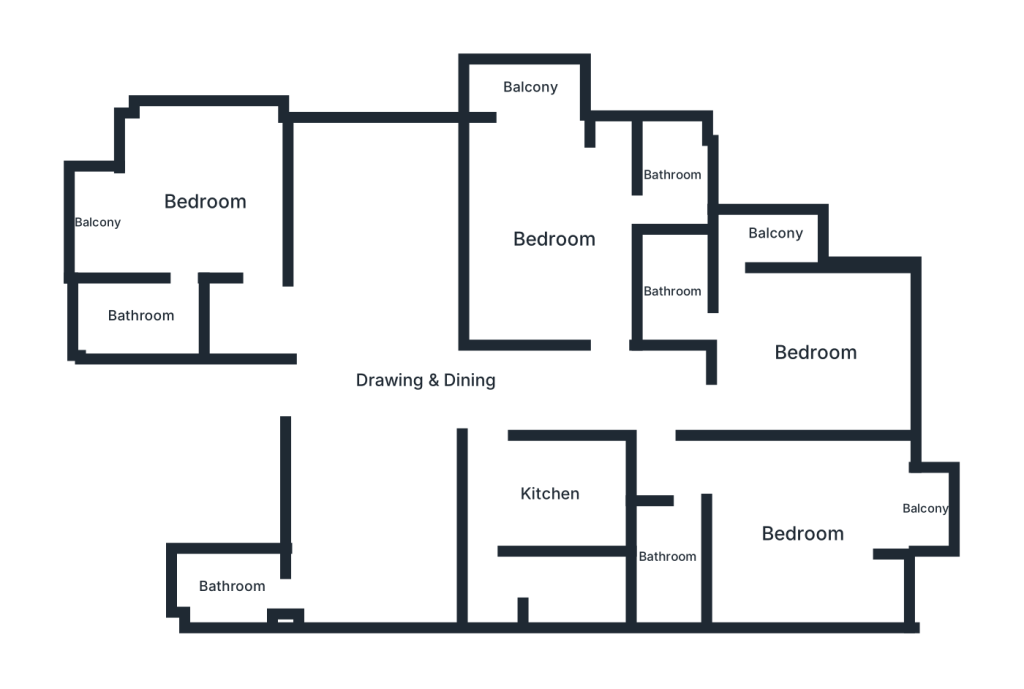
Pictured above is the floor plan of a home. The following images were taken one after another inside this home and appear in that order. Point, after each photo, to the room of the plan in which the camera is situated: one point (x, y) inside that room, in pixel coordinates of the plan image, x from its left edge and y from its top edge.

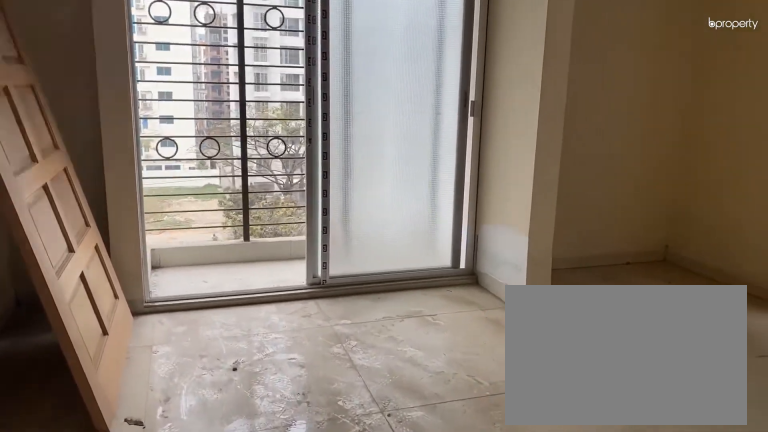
(803, 533)
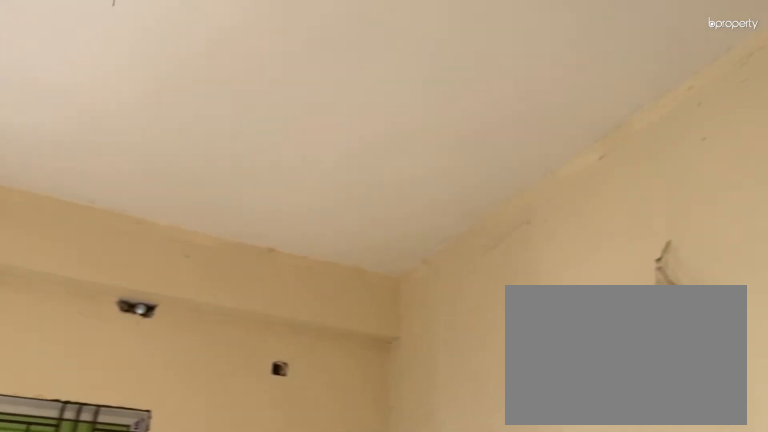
(803, 533)
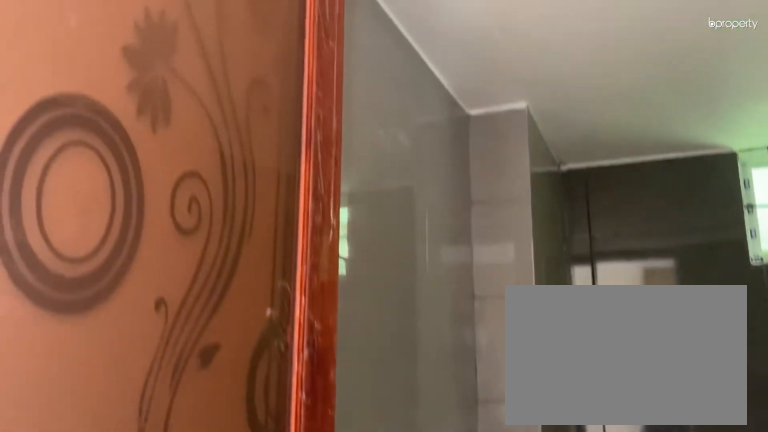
(667, 555)
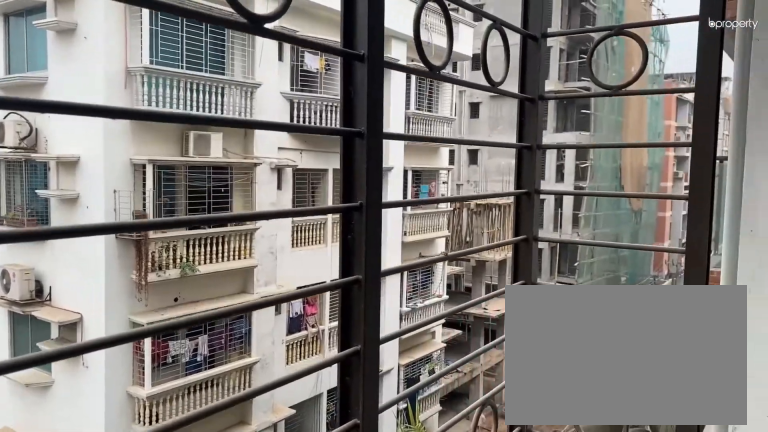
(926, 509)
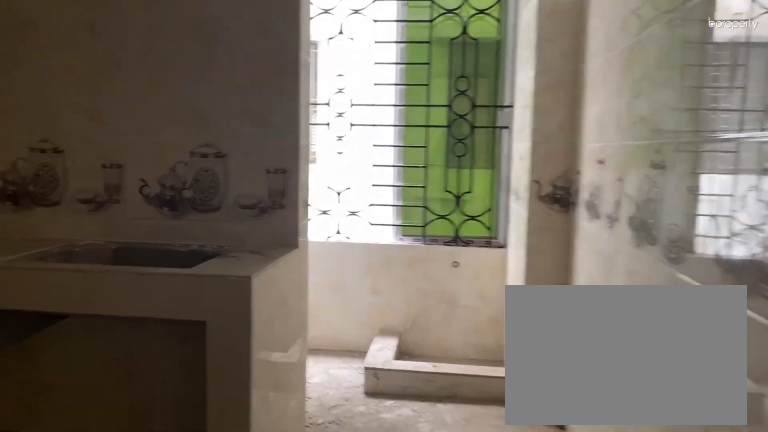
(551, 494)
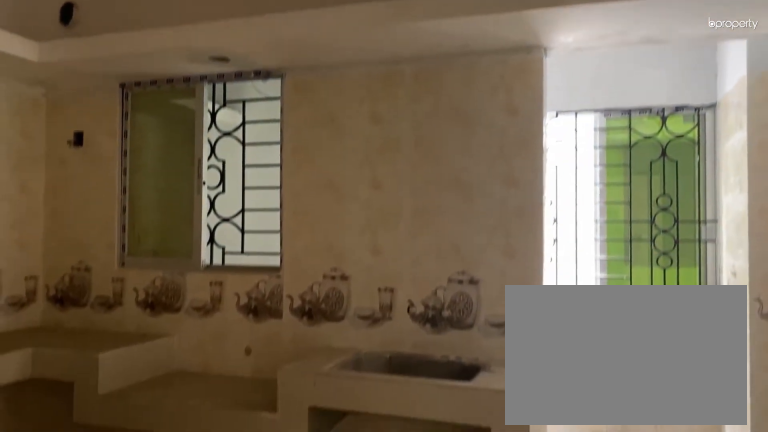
(551, 494)
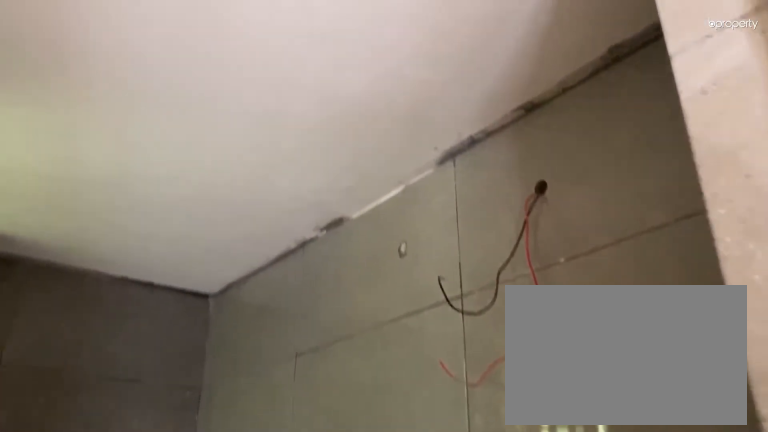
(233, 586)
